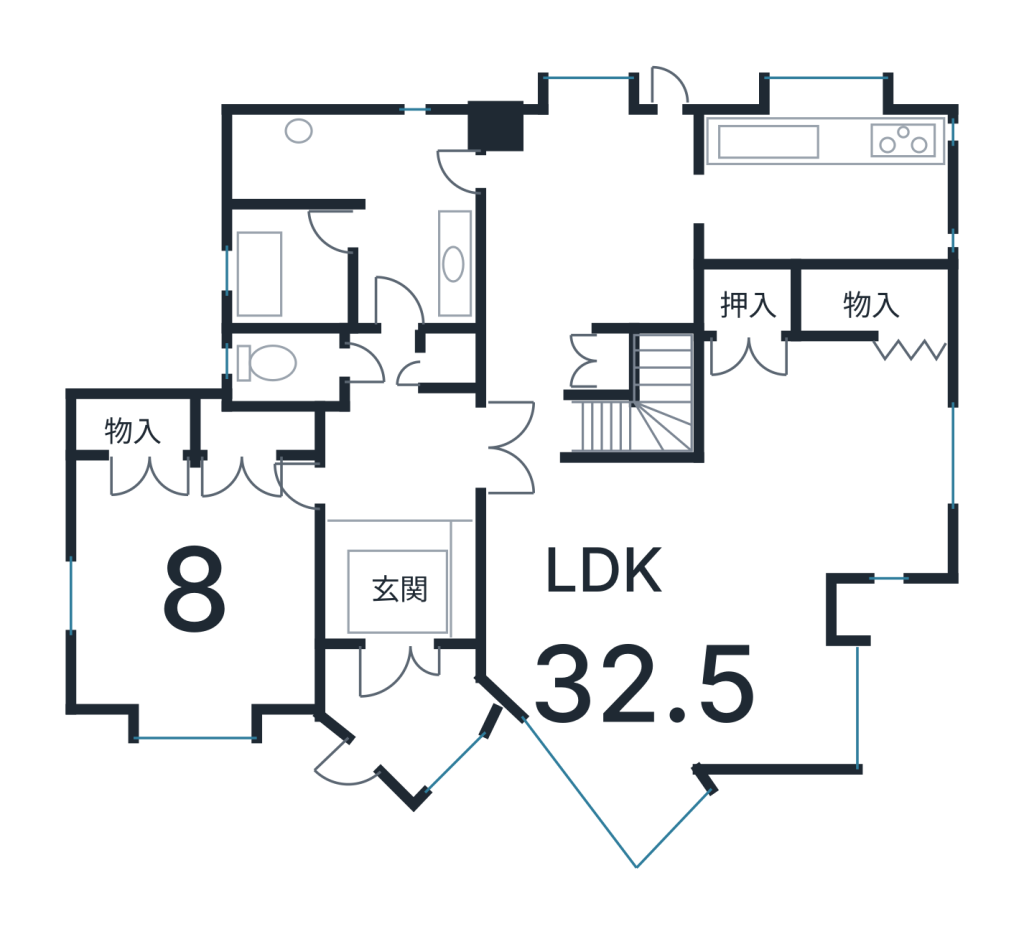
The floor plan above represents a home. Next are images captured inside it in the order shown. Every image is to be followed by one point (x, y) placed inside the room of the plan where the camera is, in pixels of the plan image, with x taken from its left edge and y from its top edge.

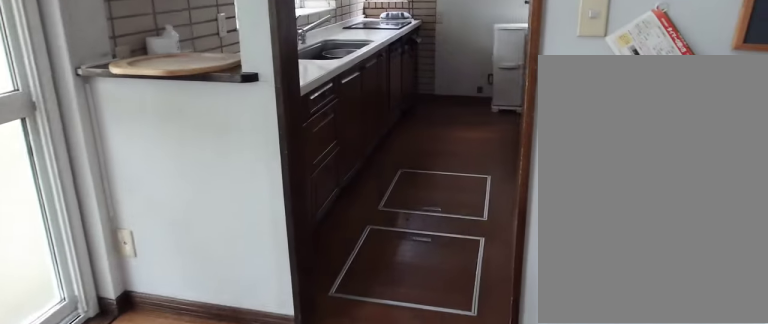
(720, 170)
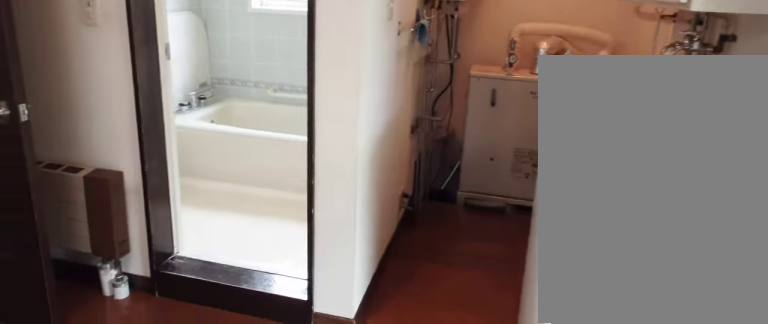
(402, 201)
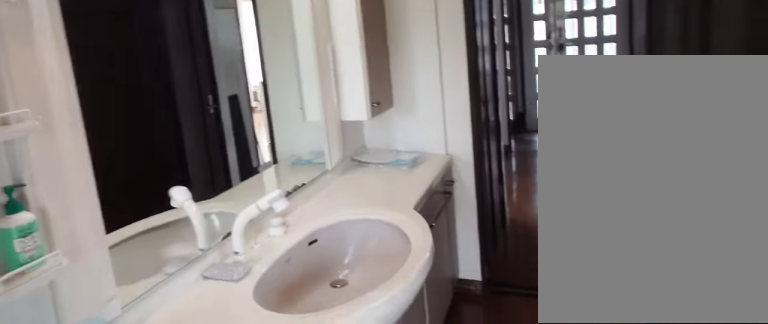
(402, 201)
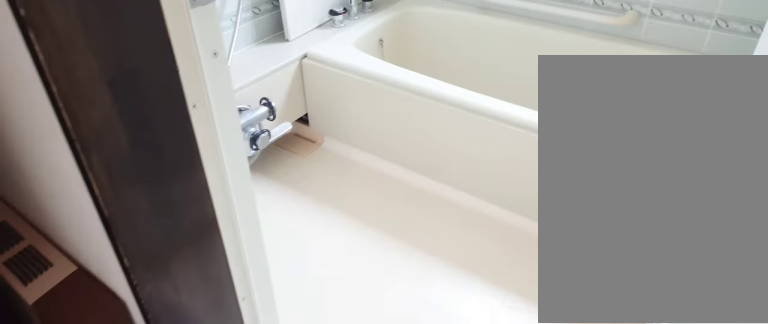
(278, 269)
